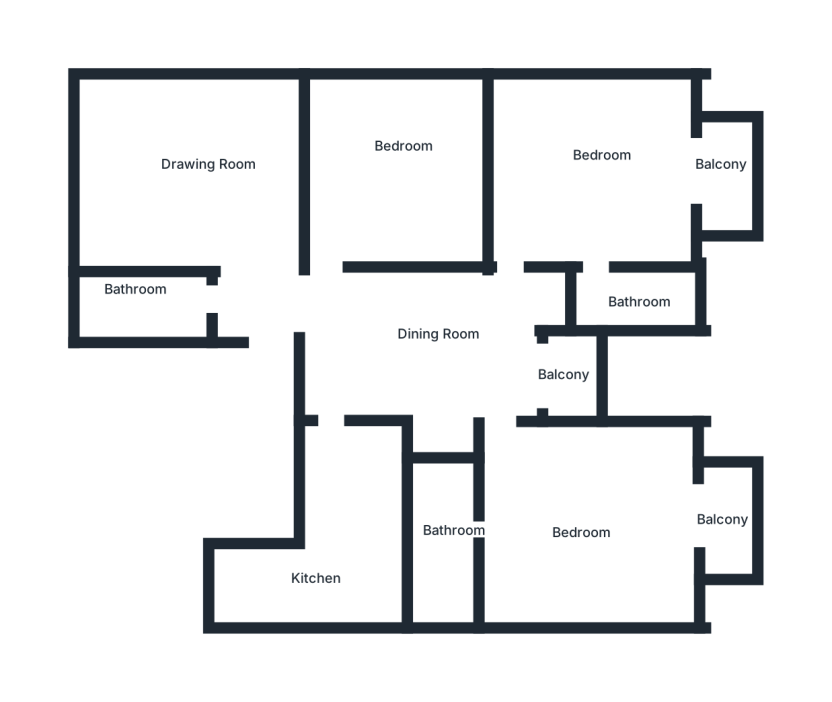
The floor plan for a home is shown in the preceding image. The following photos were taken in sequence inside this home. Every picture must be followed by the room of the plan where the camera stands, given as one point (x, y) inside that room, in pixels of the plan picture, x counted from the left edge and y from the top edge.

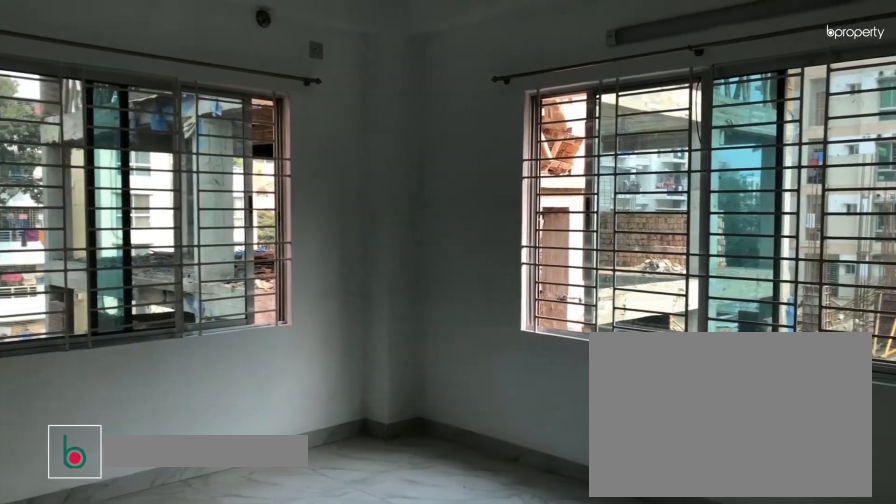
(183, 173)
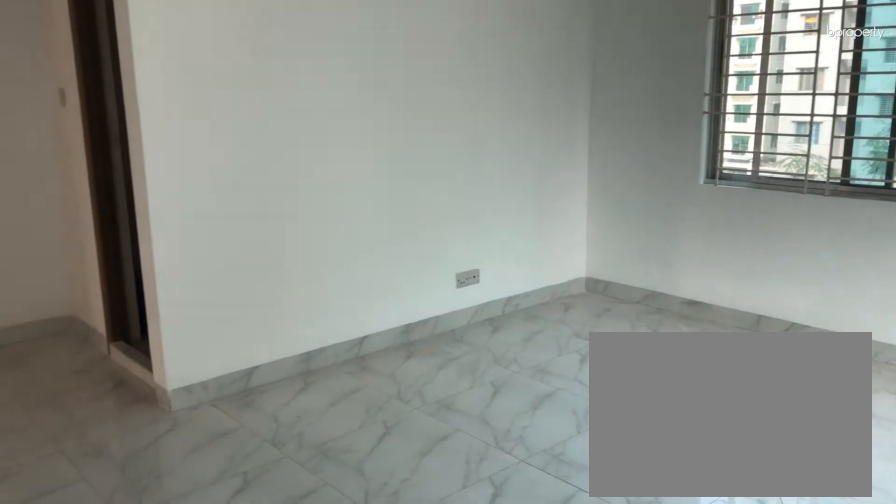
(183, 173)
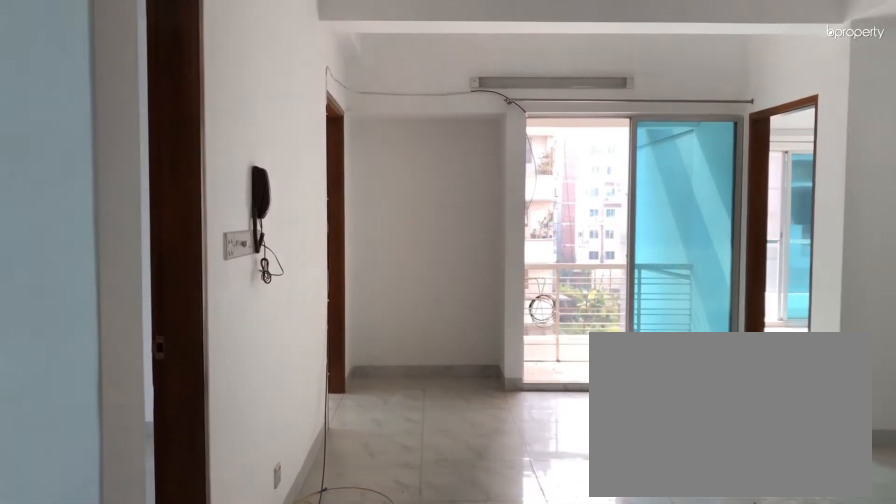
(350, 341)
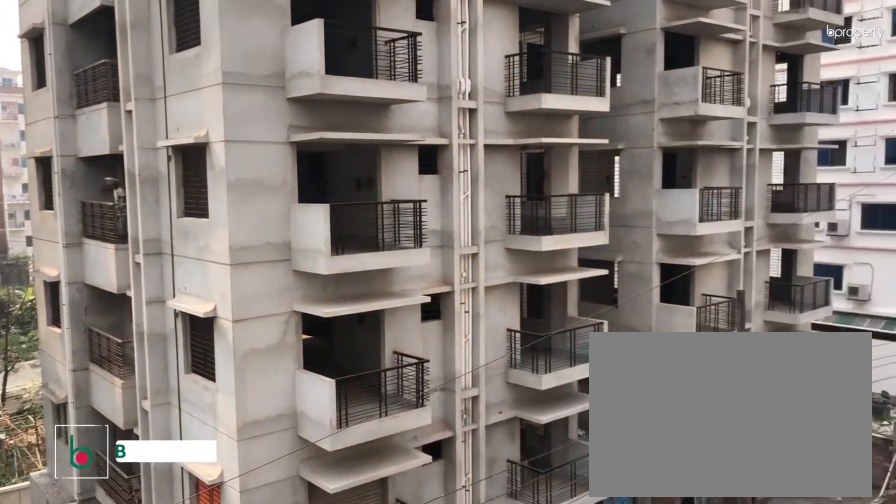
(719, 518)
